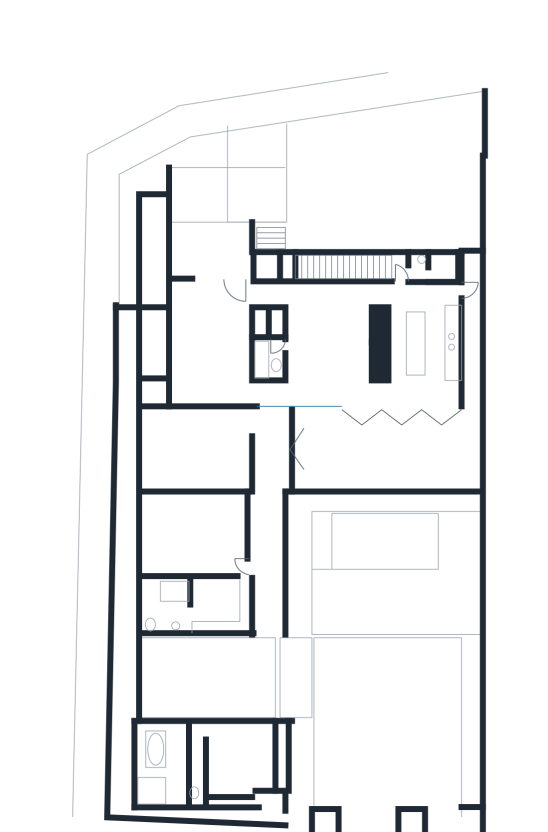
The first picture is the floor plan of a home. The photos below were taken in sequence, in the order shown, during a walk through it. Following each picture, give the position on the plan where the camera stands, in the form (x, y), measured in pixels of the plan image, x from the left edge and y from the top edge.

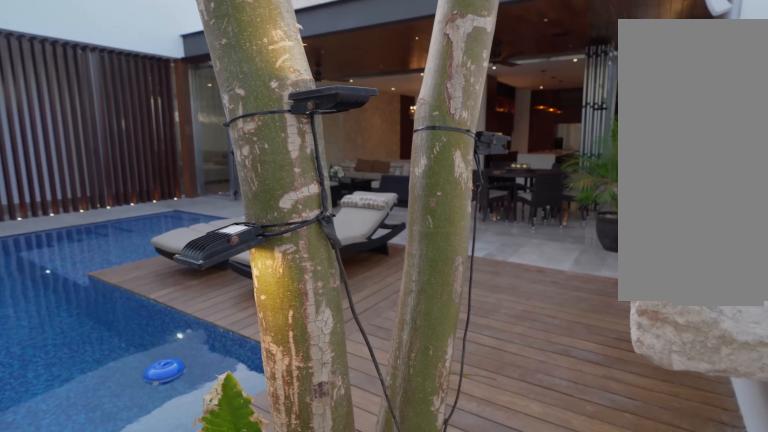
(440, 645)
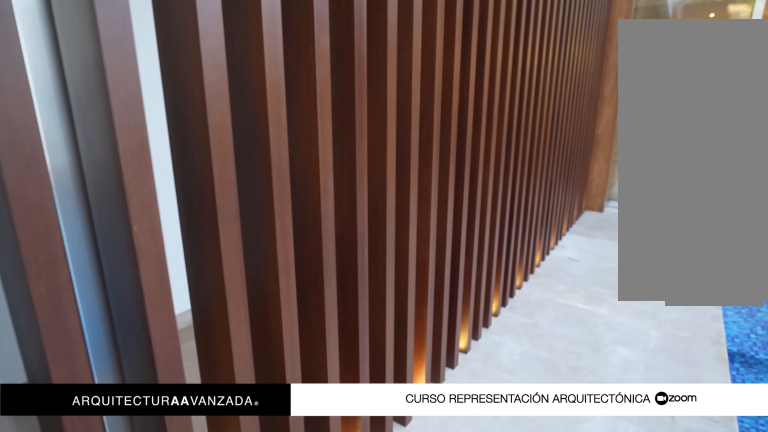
(300, 627)
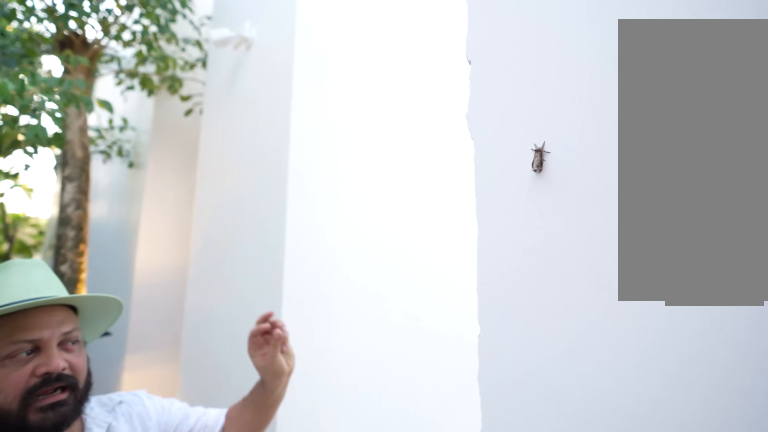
(292, 820)
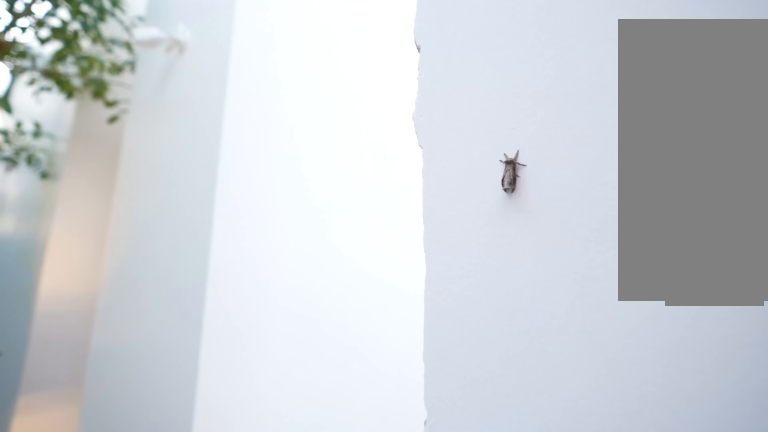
(292, 820)
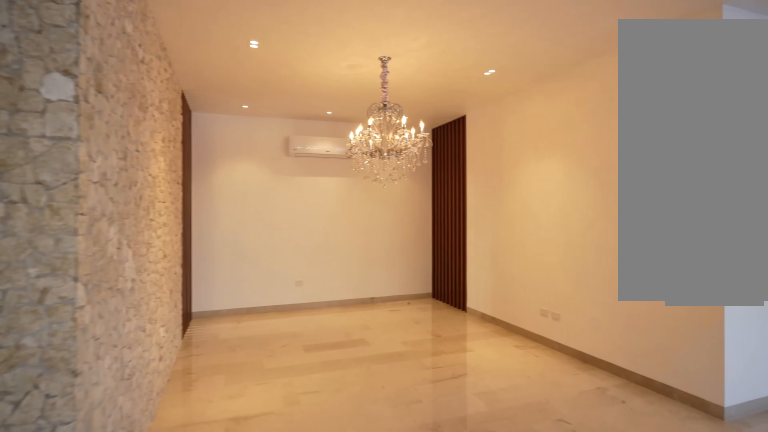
(295, 413)
